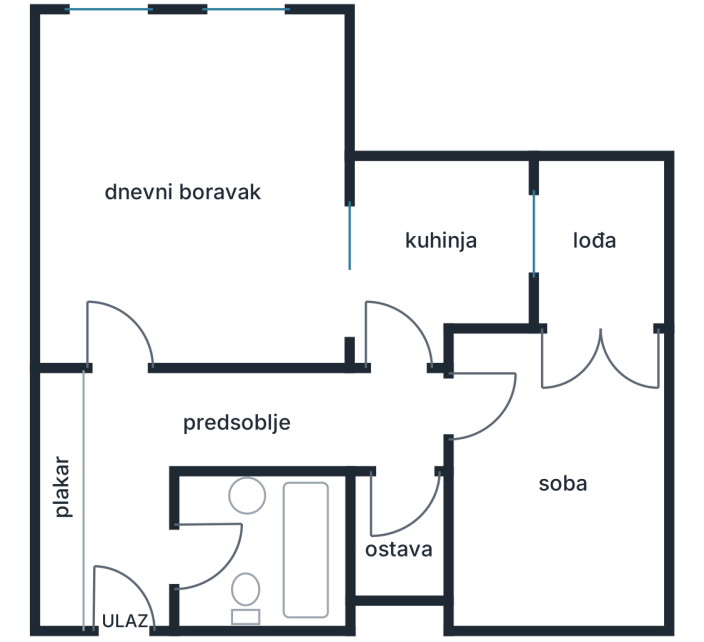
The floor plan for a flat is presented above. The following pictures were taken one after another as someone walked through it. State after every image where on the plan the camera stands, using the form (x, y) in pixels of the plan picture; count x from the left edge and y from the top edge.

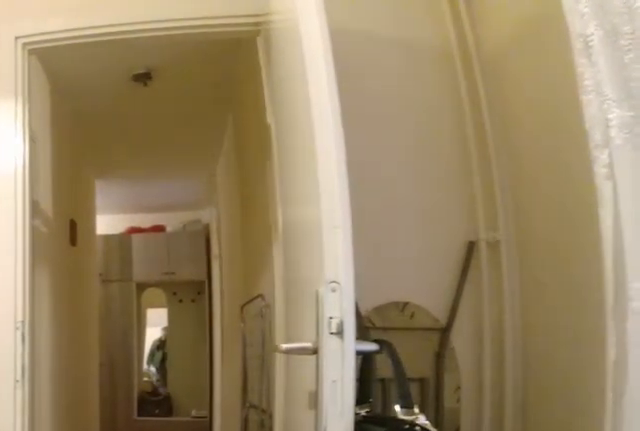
(608, 405)
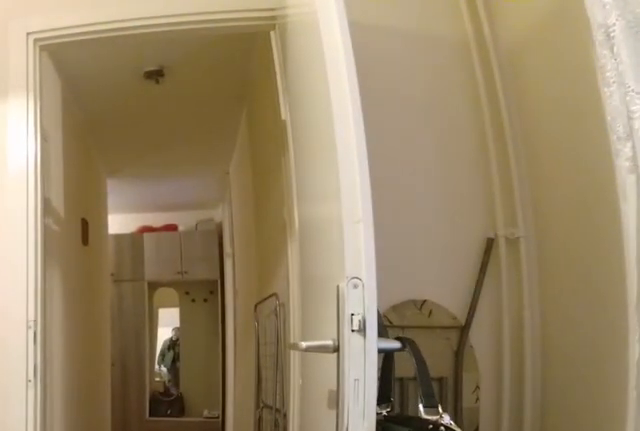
(596, 407)
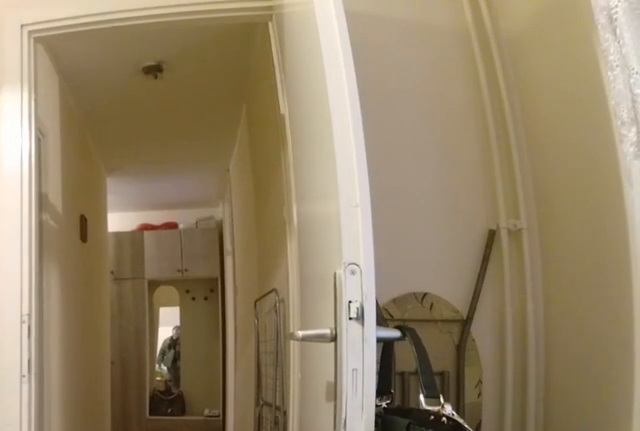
(575, 411)
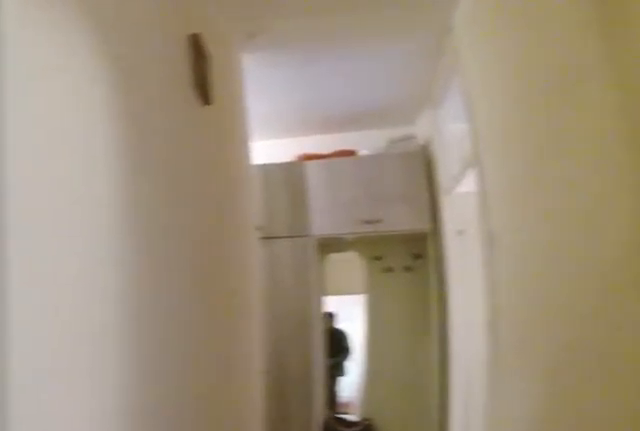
(406, 438)
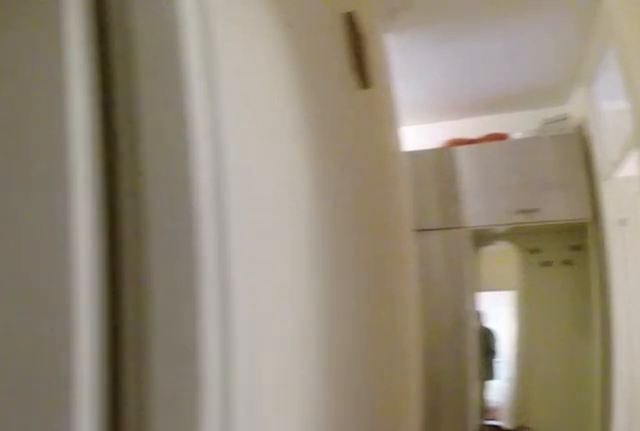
(403, 439)
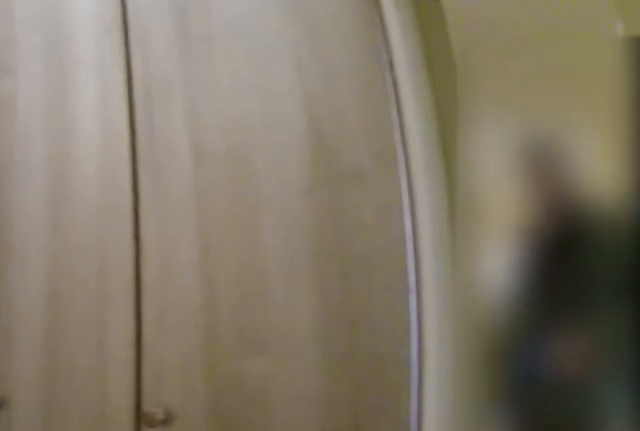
(113, 448)
